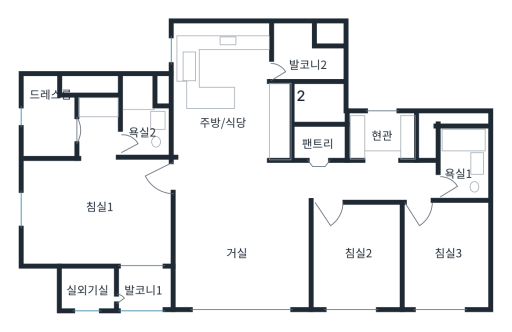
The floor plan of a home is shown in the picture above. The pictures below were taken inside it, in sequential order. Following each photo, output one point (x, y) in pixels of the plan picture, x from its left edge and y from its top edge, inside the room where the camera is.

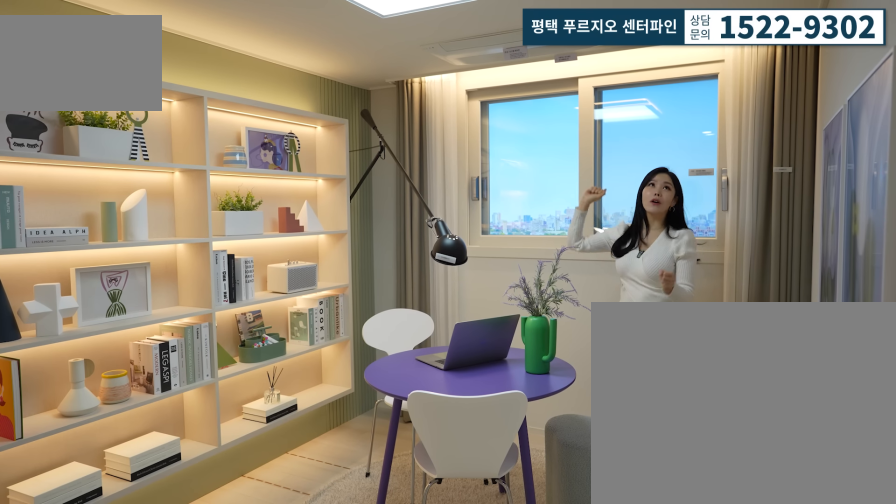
(355, 251)
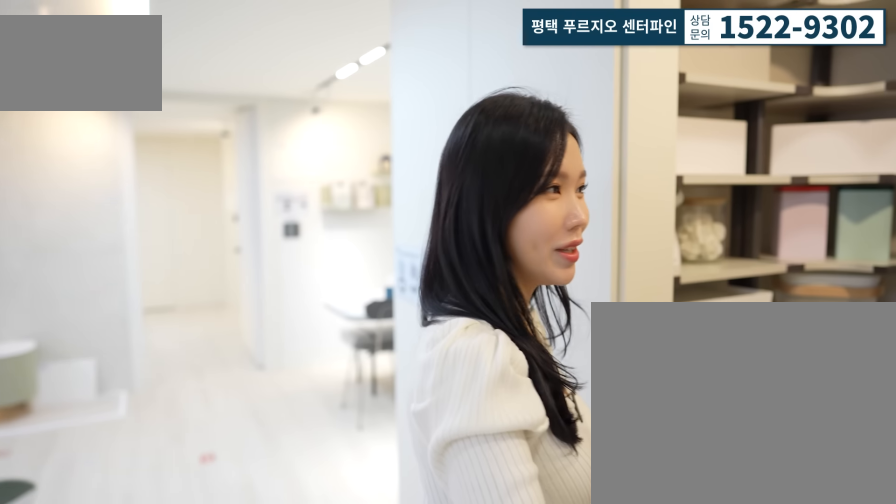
(320, 161)
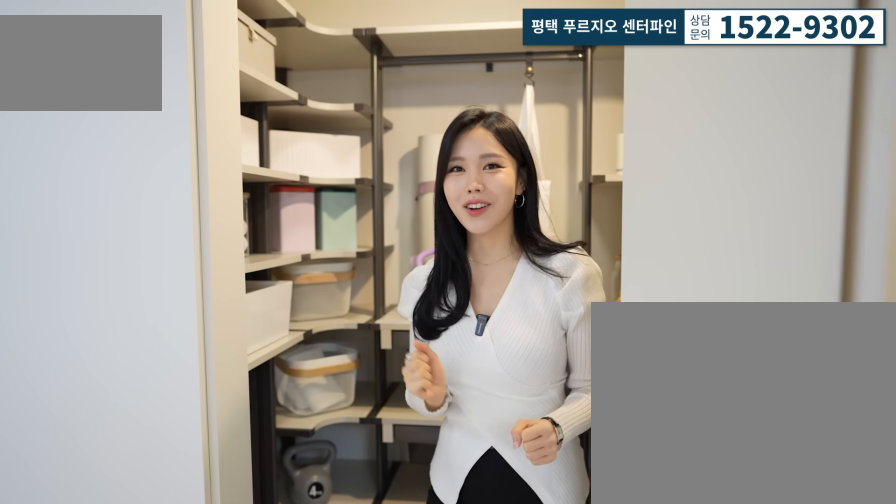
(320, 161)
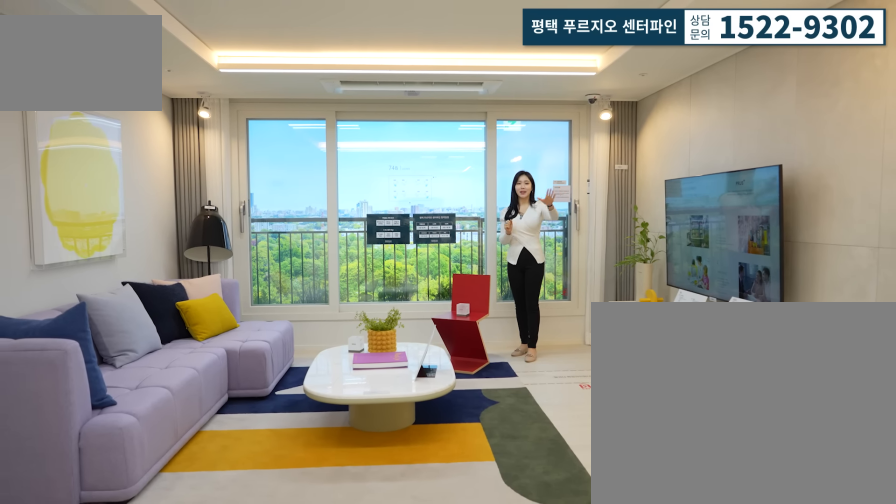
(239, 245)
